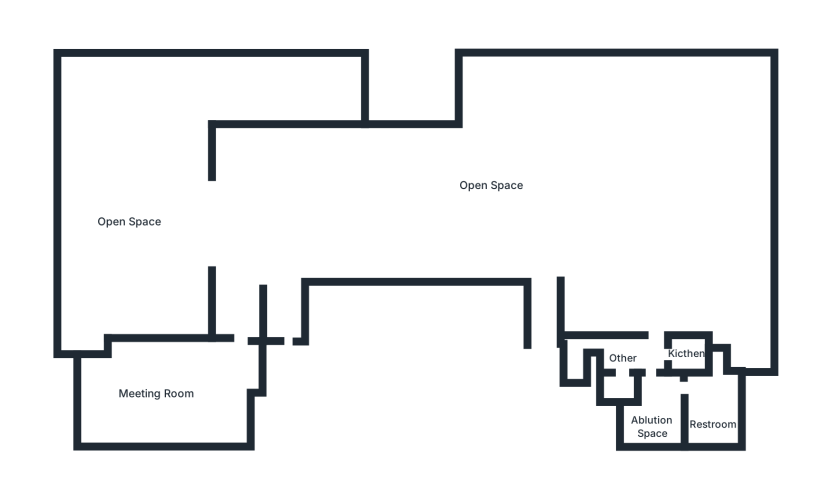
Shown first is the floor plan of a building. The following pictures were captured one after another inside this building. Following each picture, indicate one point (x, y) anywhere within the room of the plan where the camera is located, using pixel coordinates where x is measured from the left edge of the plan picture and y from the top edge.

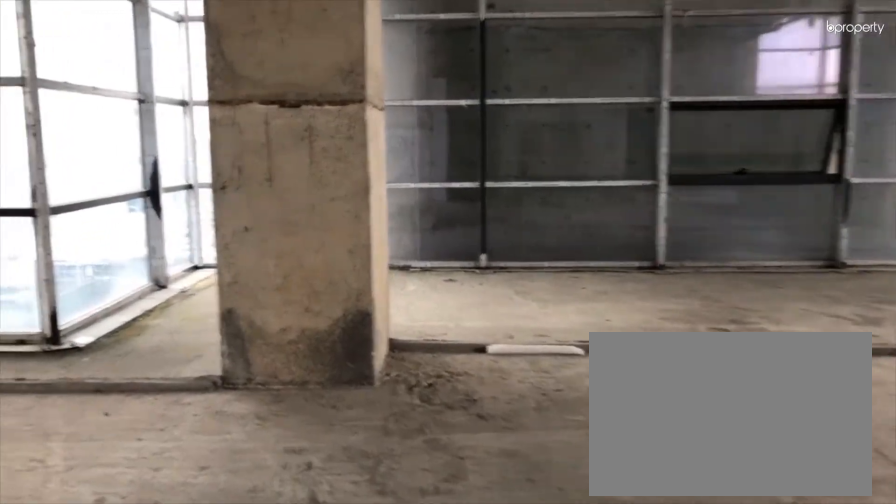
(541, 233)
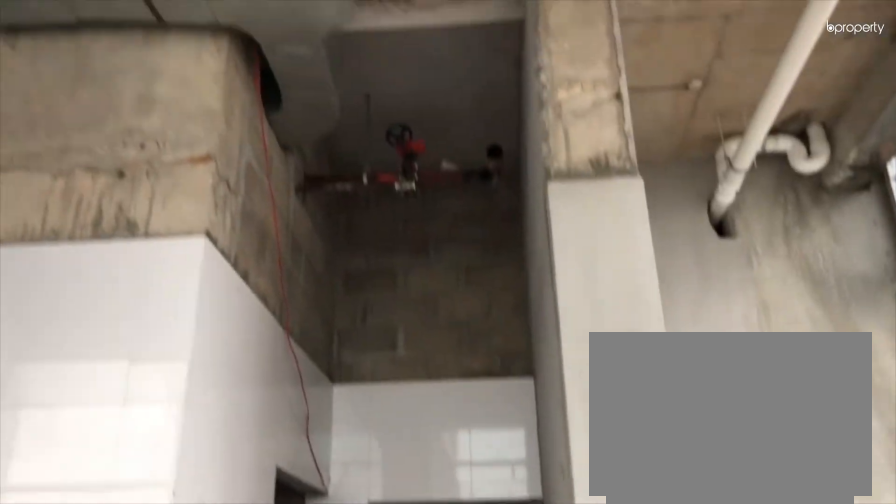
(271, 213)
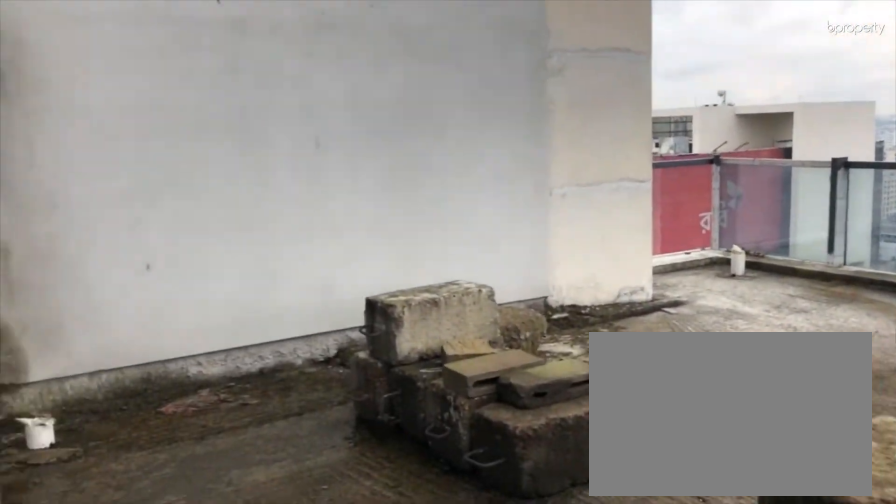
(137, 229)
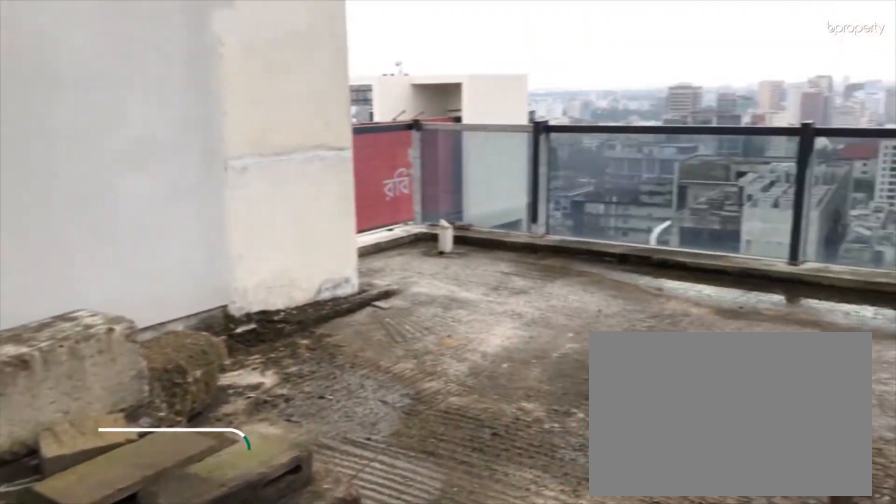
(137, 229)
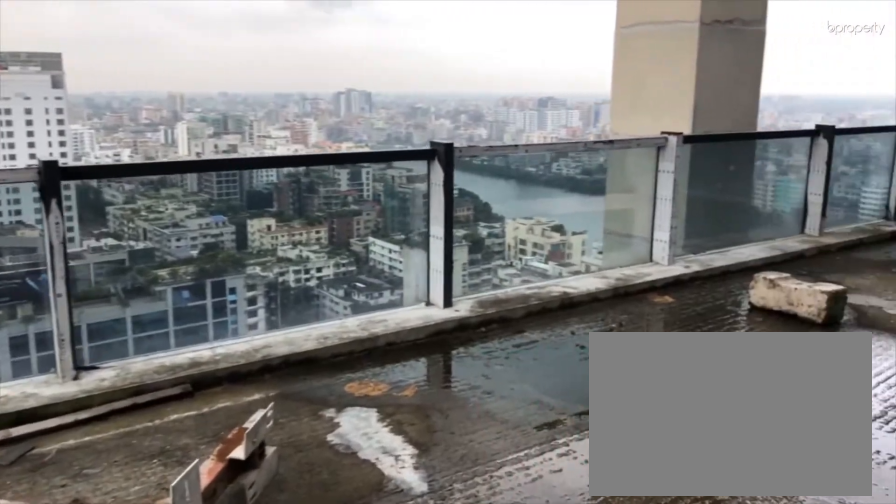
(156, 102)
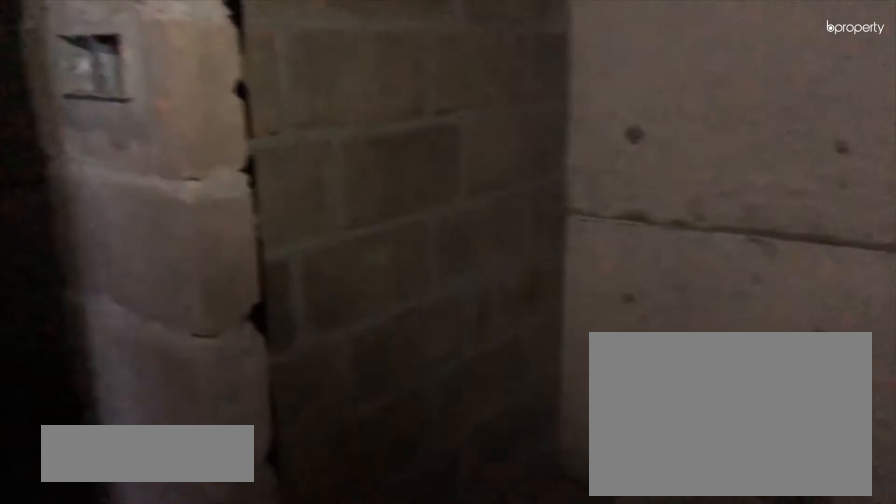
(661, 404)
